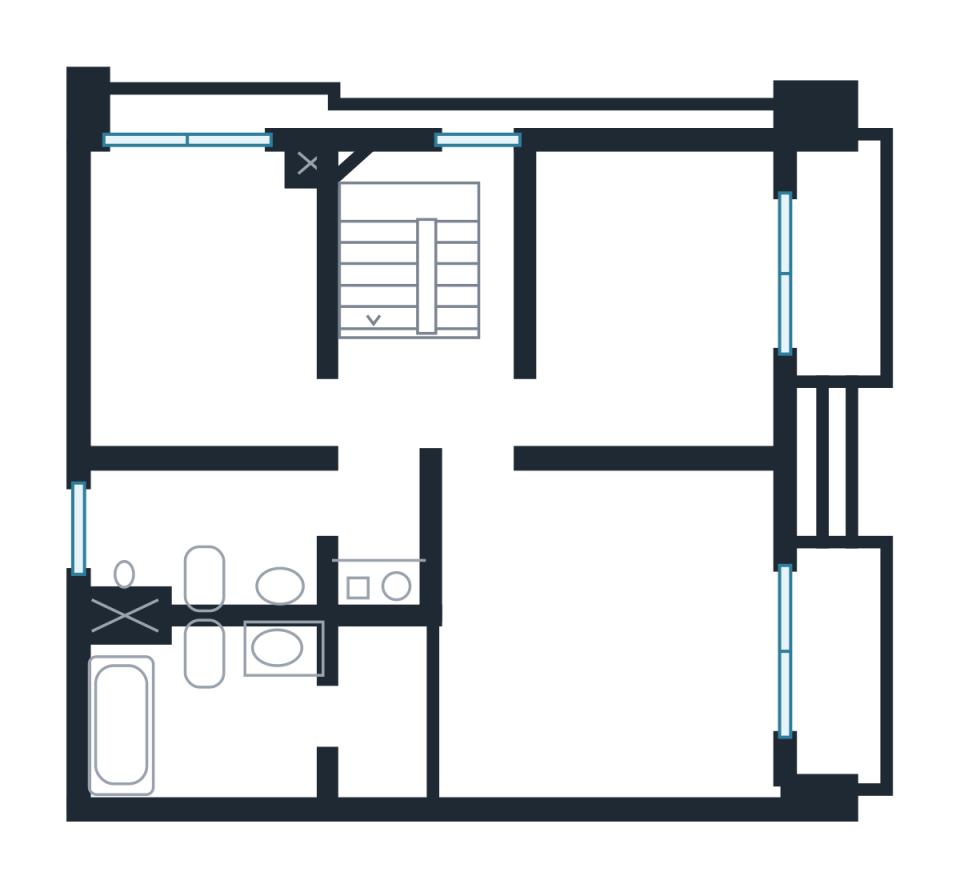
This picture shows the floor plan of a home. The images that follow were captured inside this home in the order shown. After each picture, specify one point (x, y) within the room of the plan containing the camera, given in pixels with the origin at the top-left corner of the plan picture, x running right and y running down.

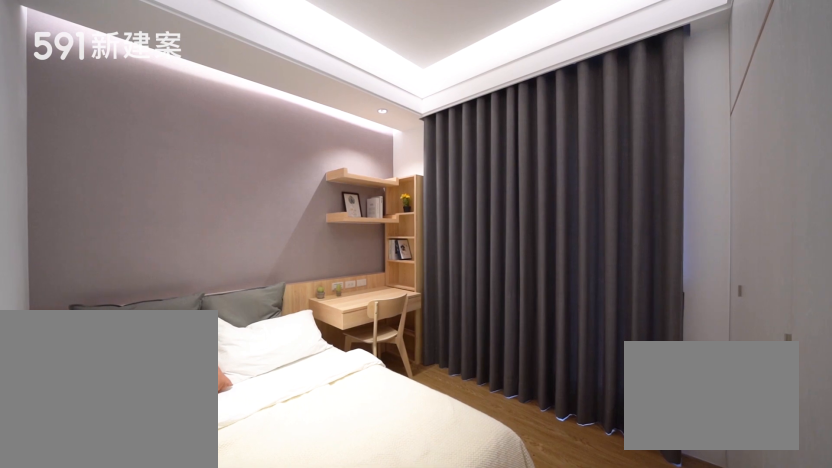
(657, 296)
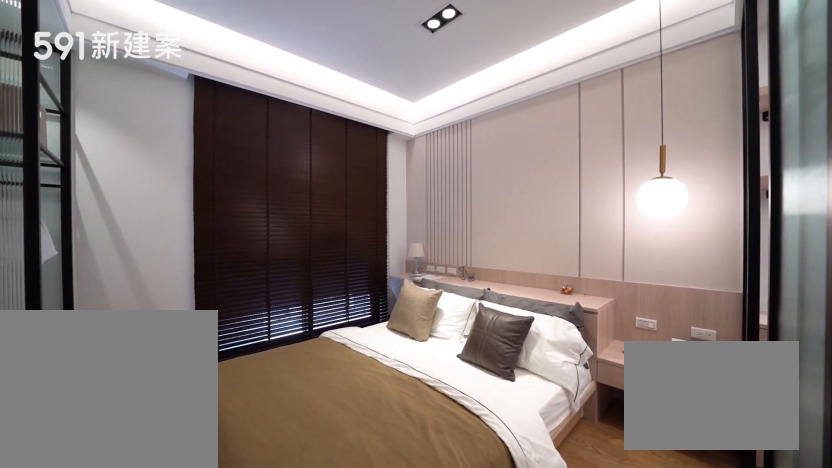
(571, 646)
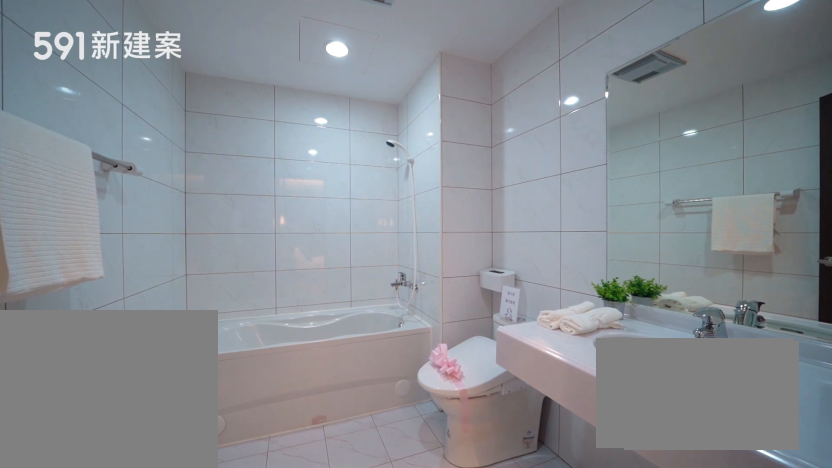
(198, 714)
